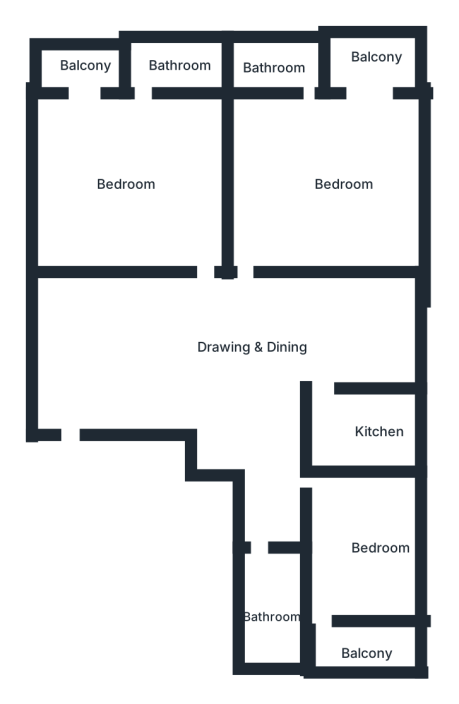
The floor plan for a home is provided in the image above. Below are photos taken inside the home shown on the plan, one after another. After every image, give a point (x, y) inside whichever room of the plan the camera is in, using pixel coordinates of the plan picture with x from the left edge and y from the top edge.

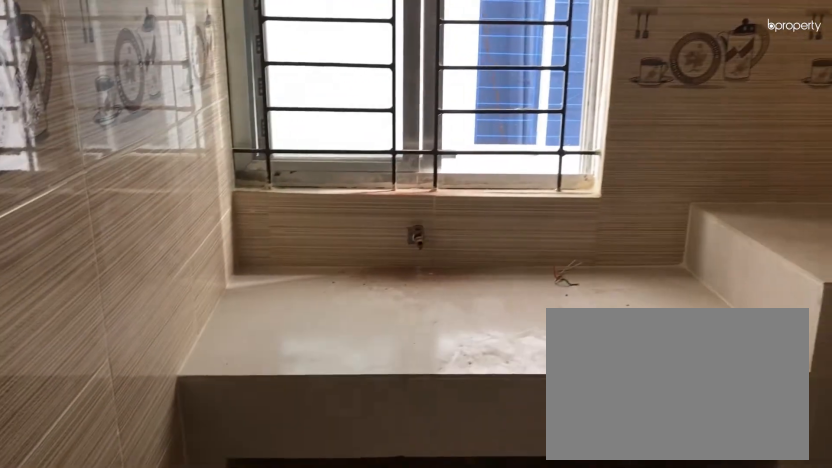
(376, 443)
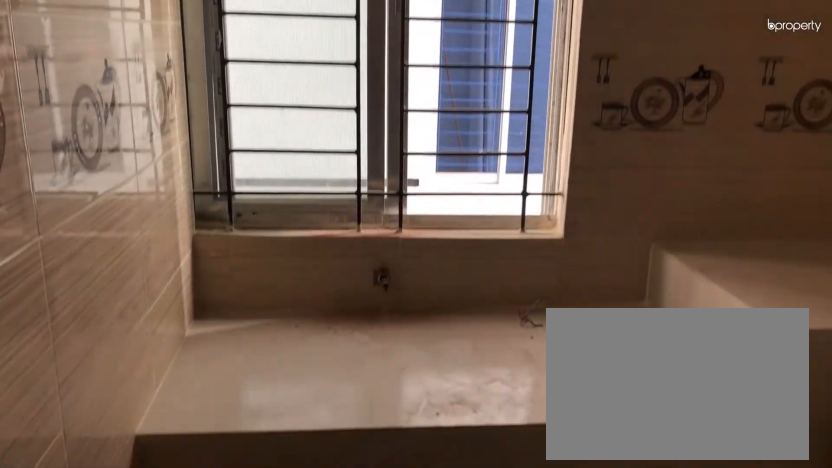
(376, 443)
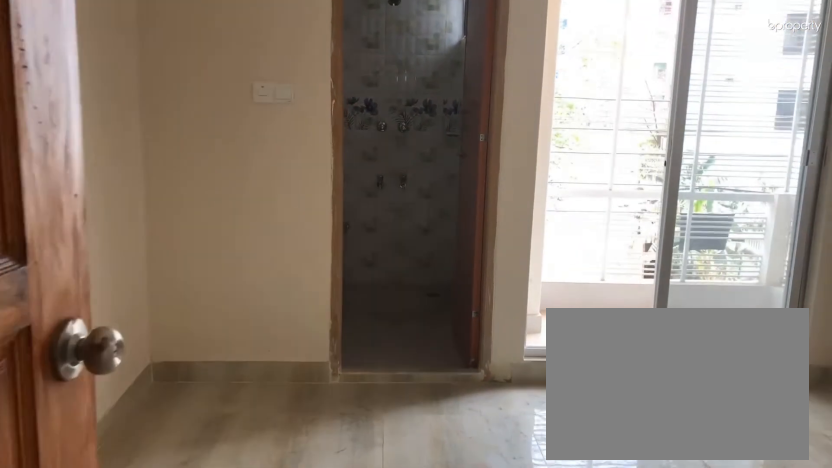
(354, 181)
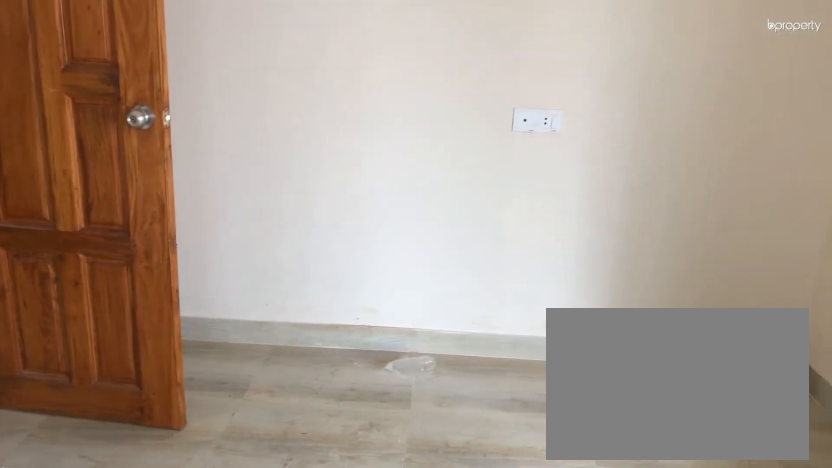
(354, 180)
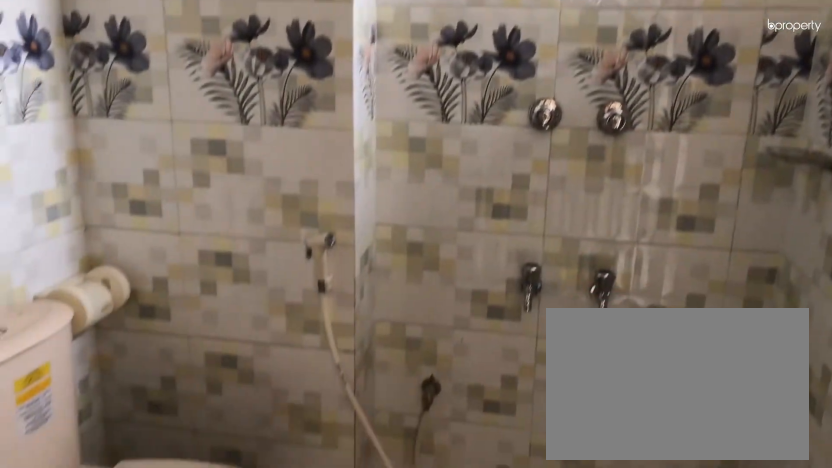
(281, 68)
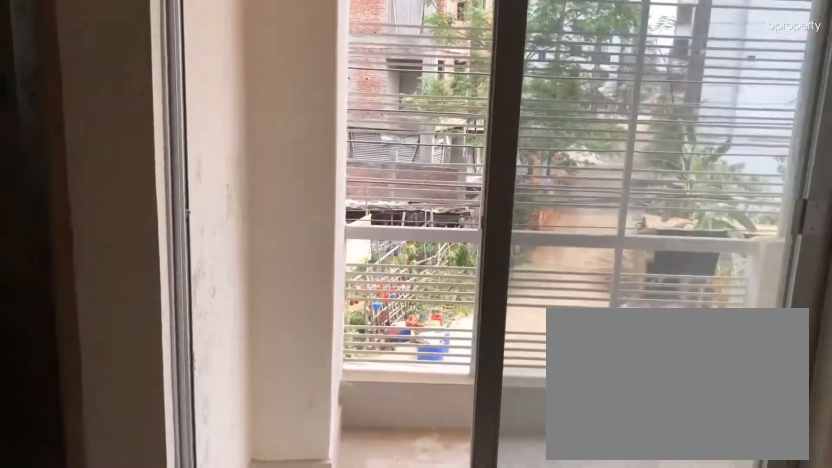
(374, 104)
